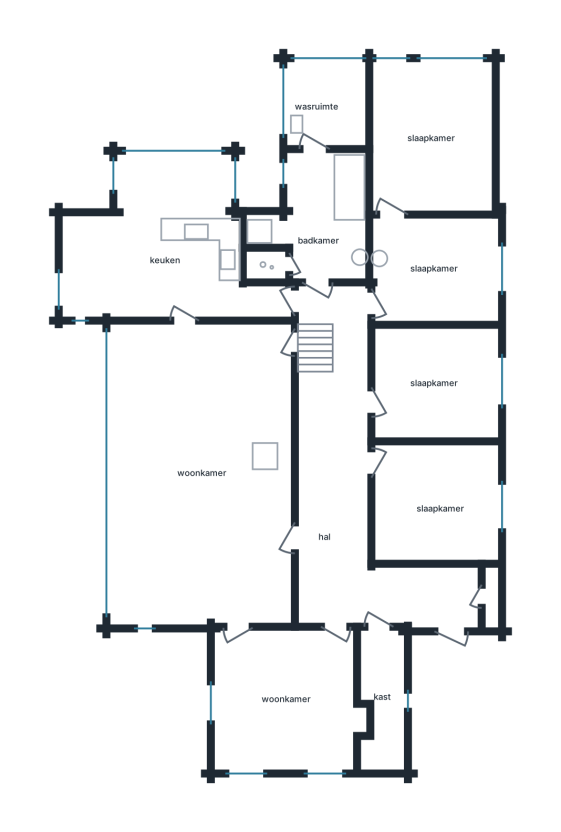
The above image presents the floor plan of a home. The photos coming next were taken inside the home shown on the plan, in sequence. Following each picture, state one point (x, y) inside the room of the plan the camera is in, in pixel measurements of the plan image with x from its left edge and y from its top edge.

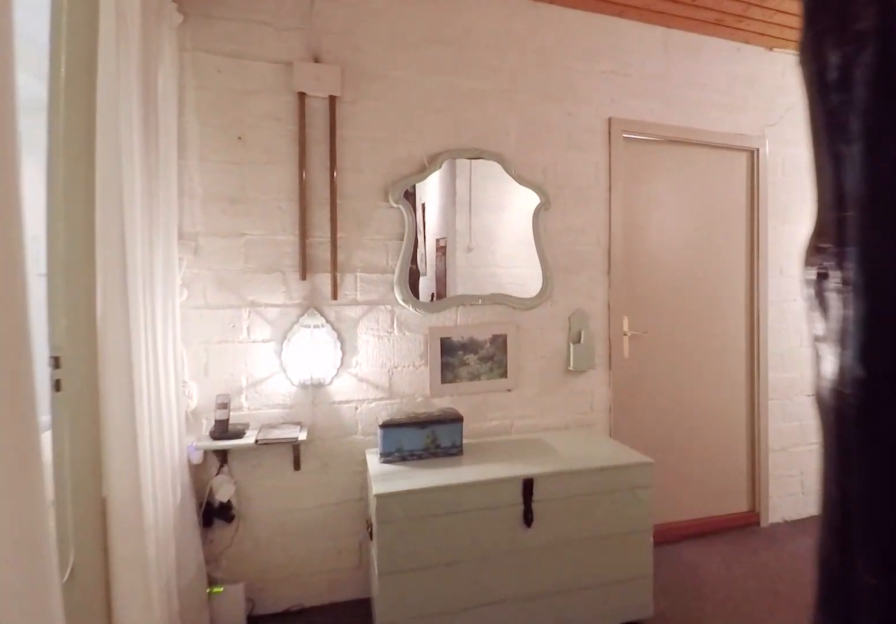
(355, 492)
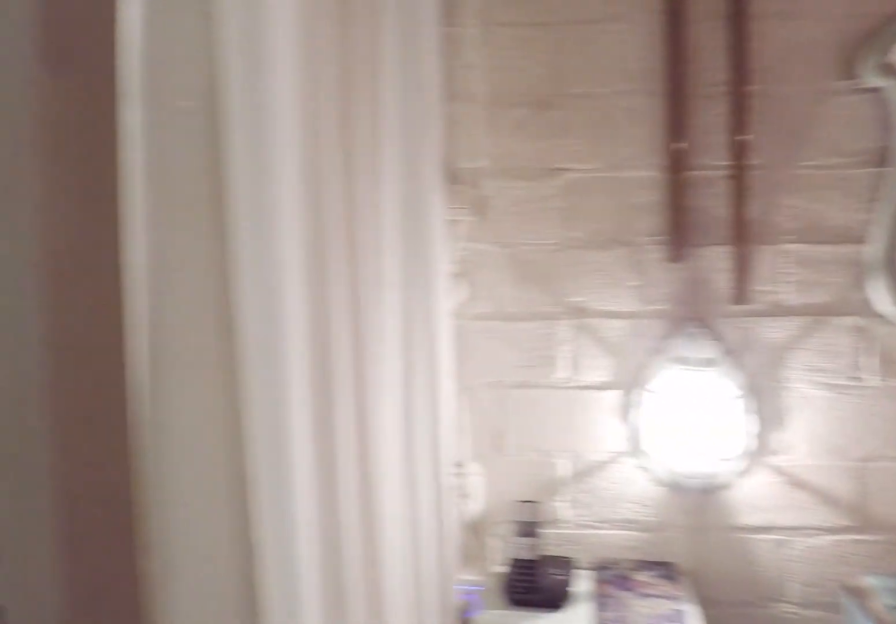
(355, 492)
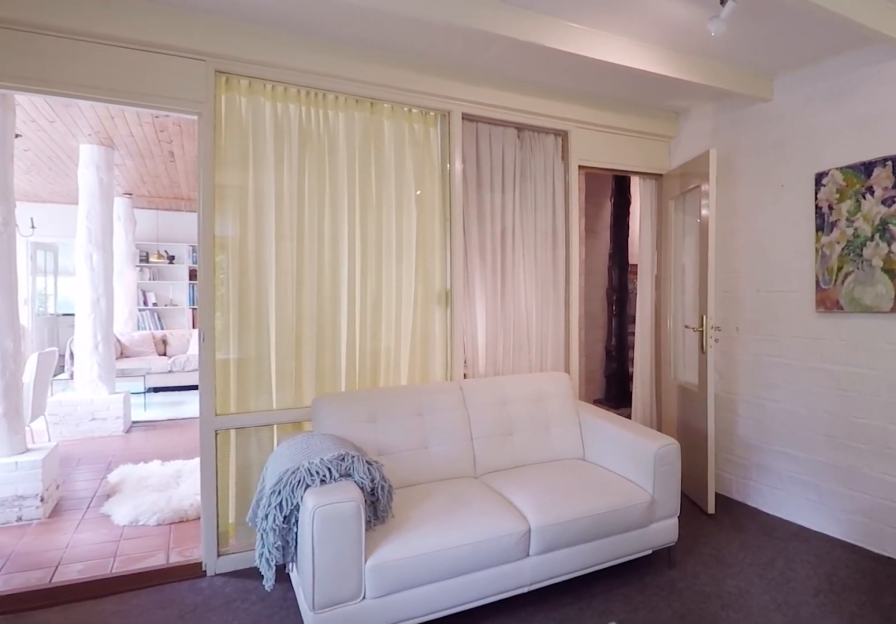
(286, 698)
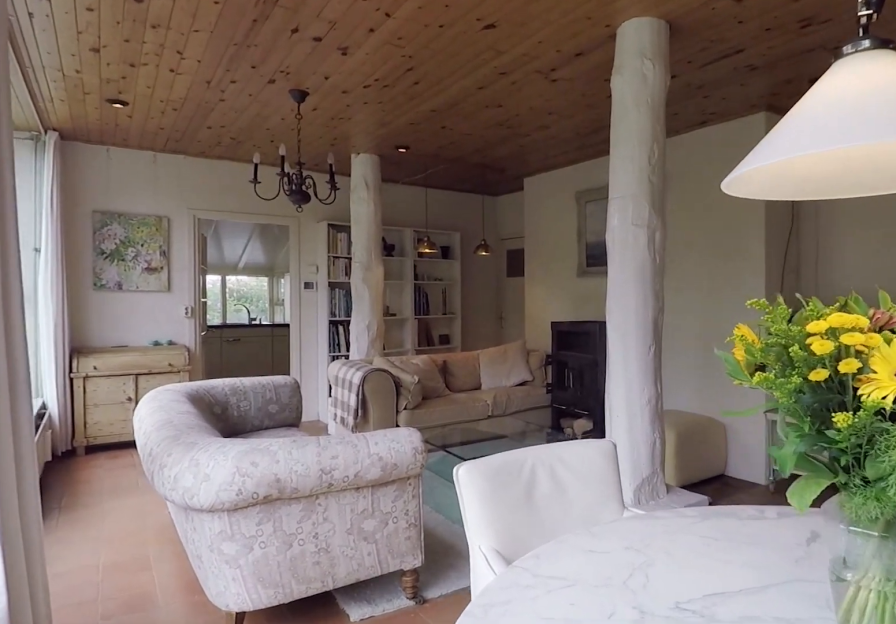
(202, 473)
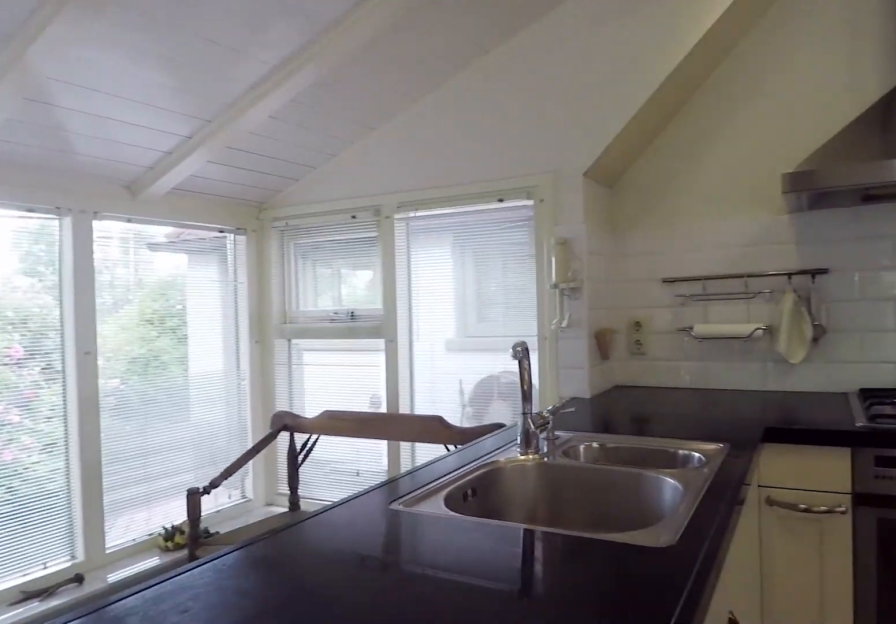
(166, 247)
